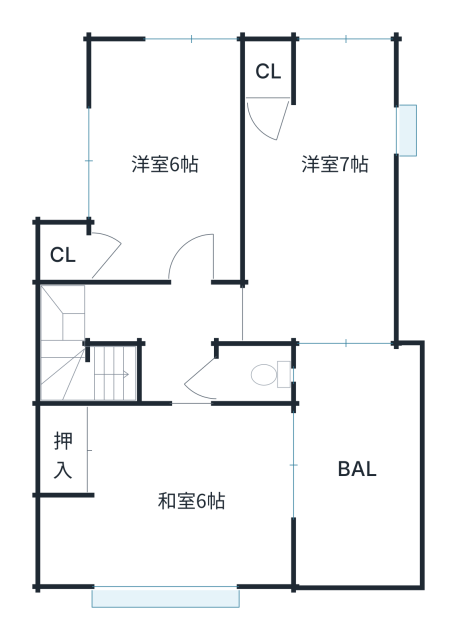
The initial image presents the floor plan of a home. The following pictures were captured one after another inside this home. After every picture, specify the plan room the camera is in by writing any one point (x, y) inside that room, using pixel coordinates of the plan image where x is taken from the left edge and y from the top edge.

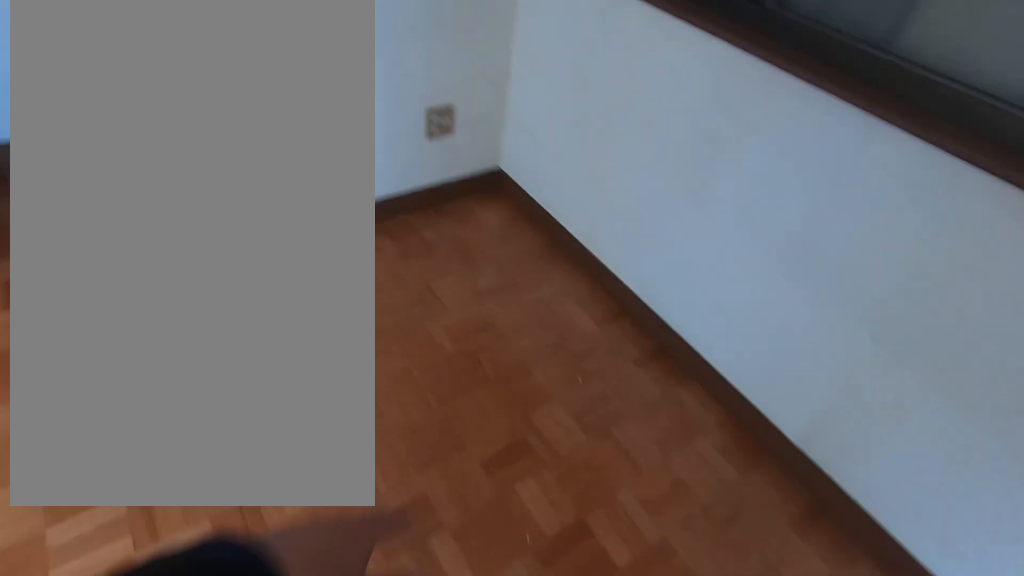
(175, 102)
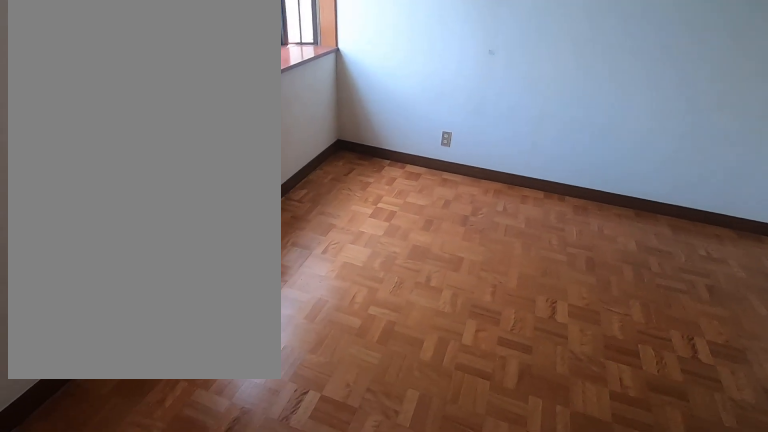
(176, 97)
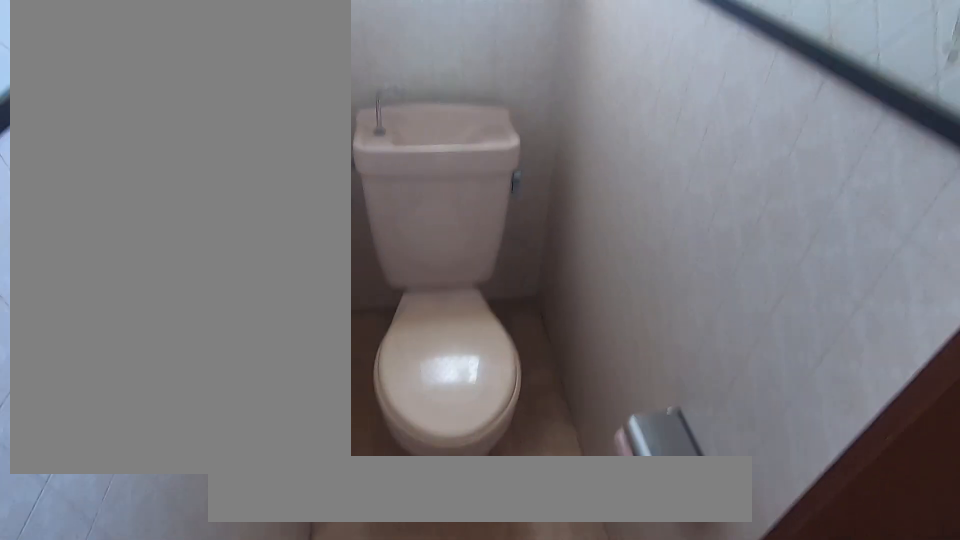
(247, 374)
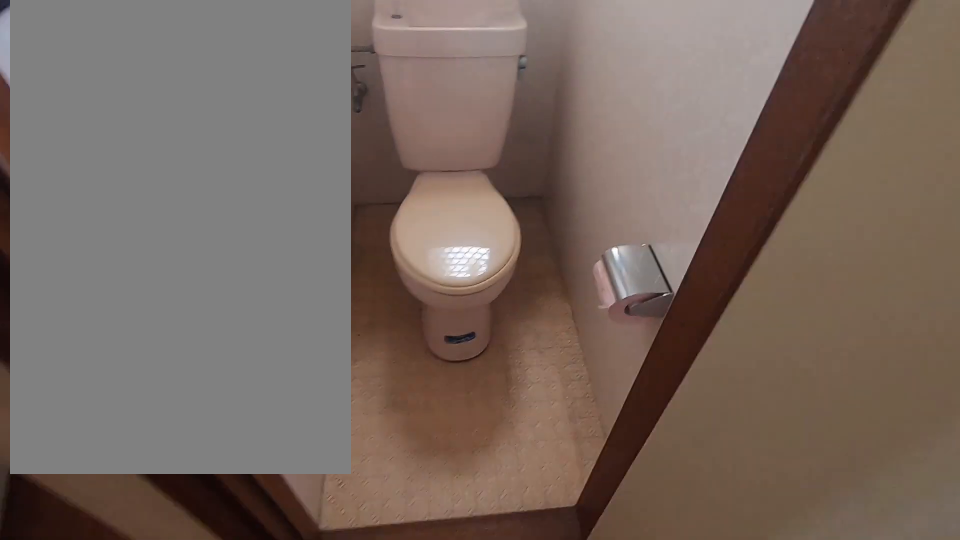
(250, 372)
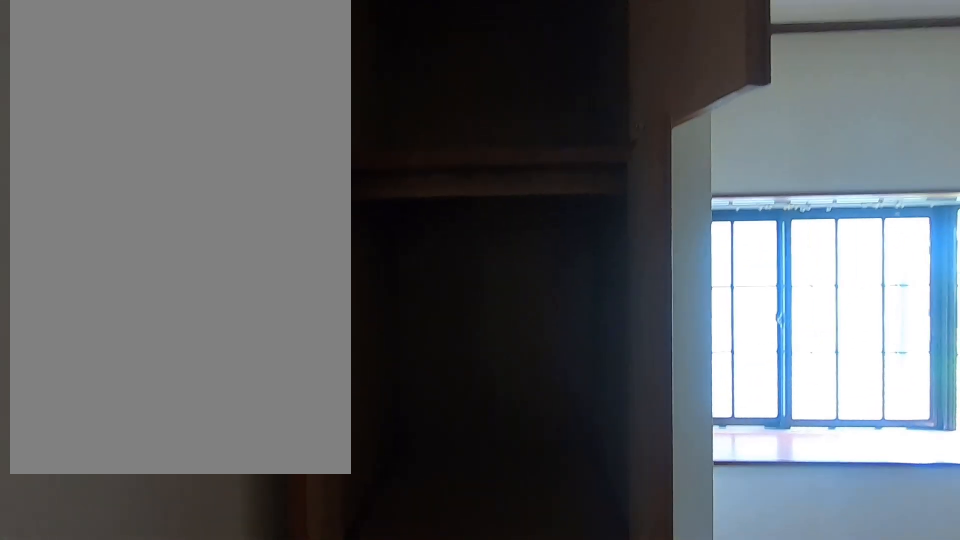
(326, 243)
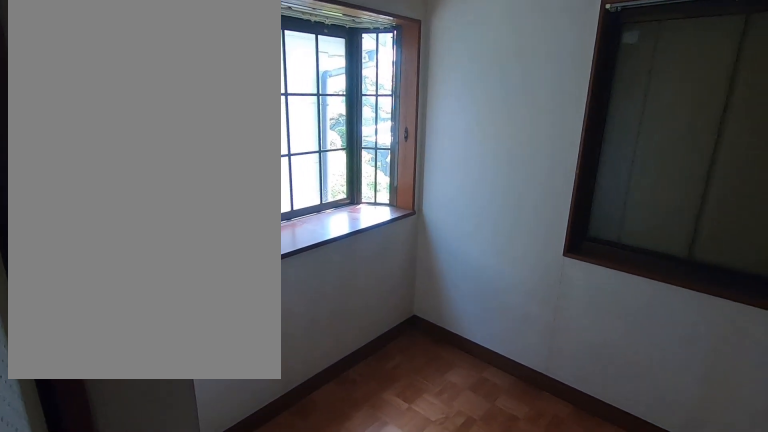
(328, 256)
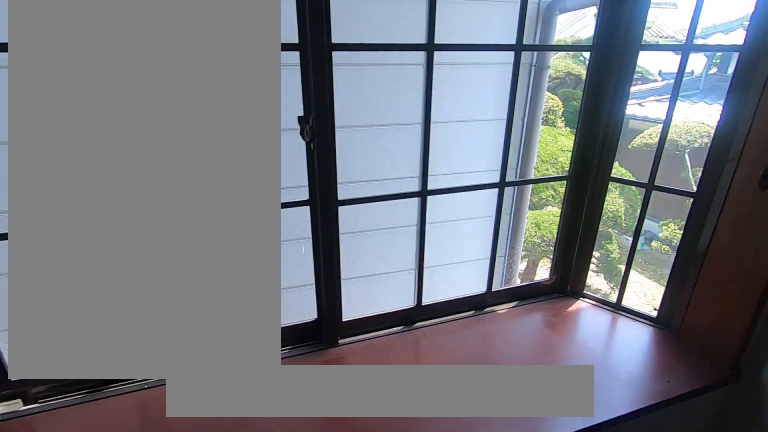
(326, 250)
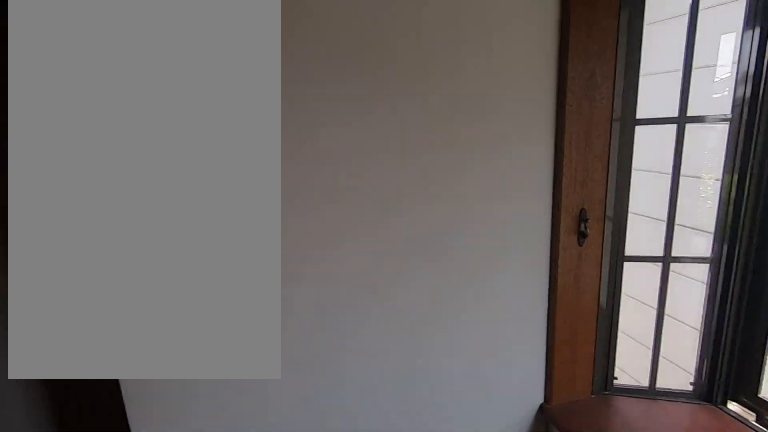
(329, 256)
